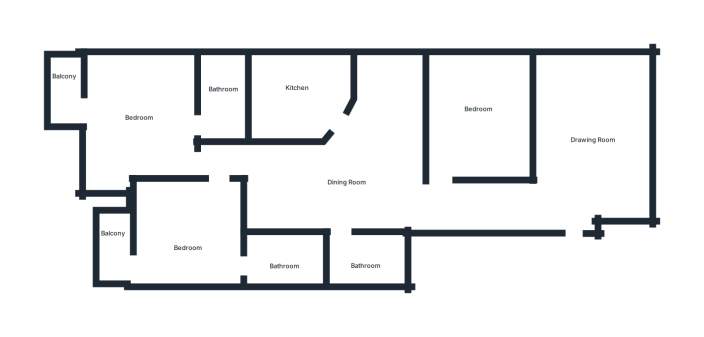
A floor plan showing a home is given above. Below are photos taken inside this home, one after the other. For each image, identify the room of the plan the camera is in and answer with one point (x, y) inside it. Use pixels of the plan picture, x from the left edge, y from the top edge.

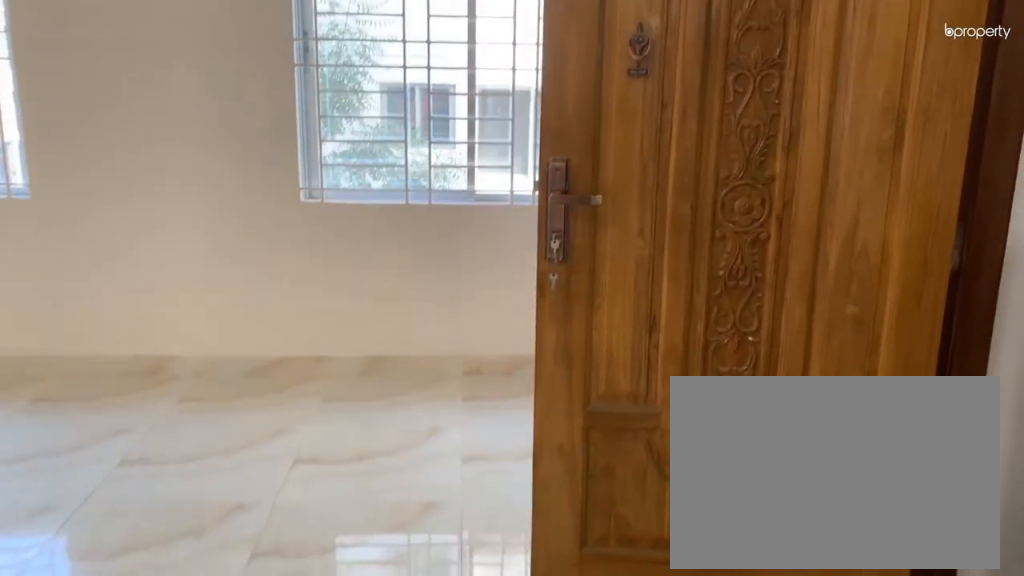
(593, 140)
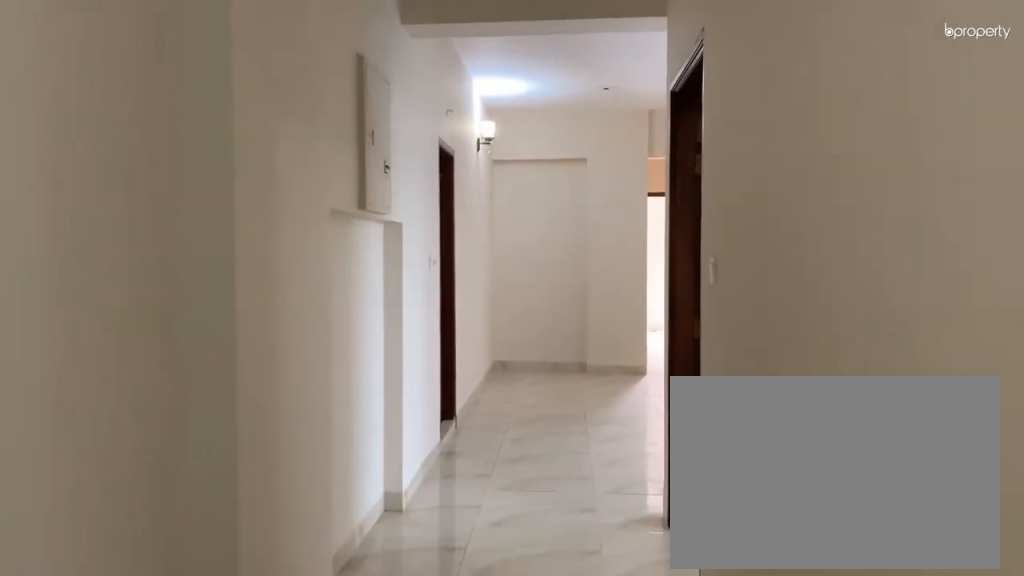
(515, 205)
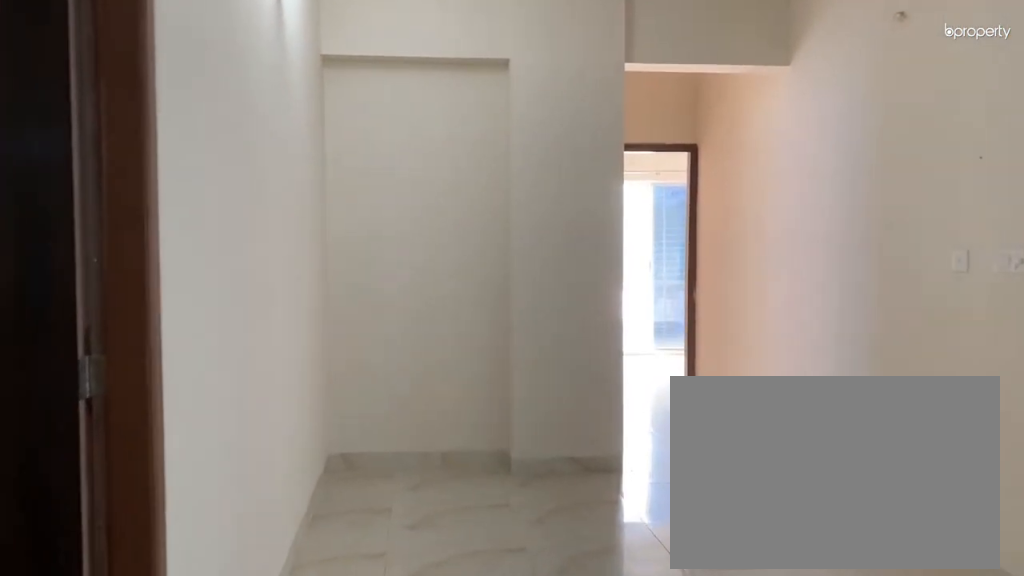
(340, 186)
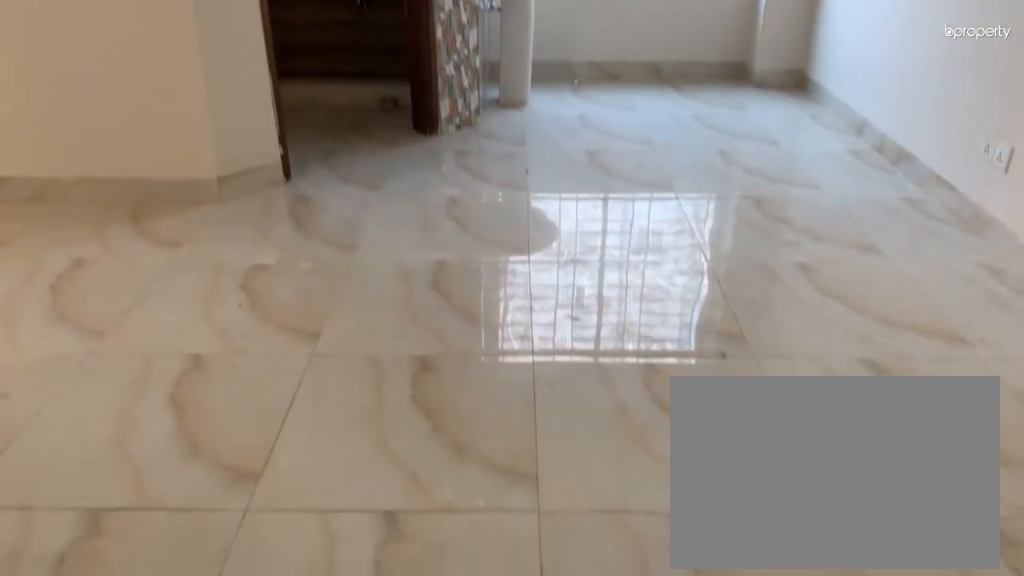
(340, 186)
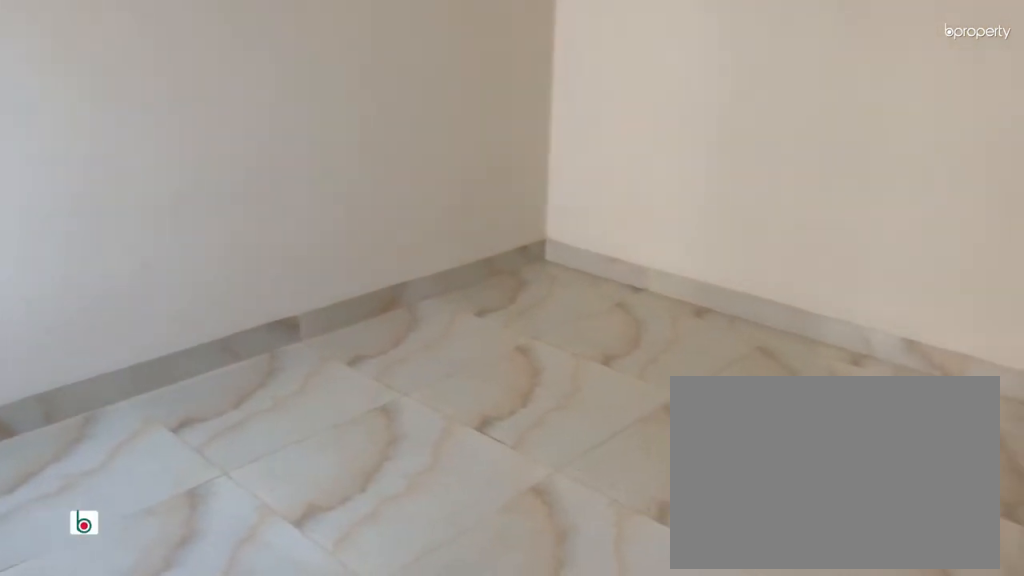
(475, 124)
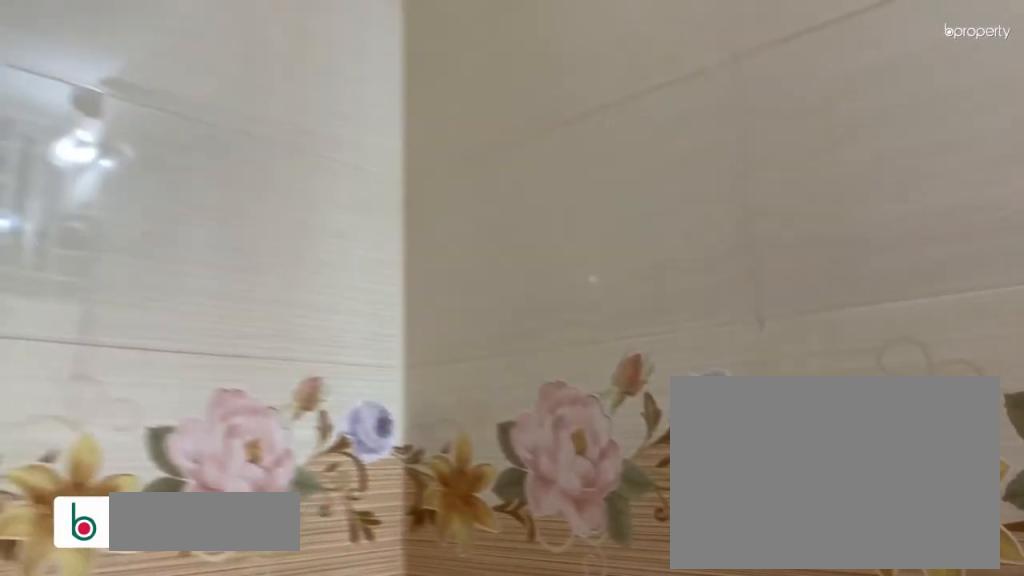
(365, 261)
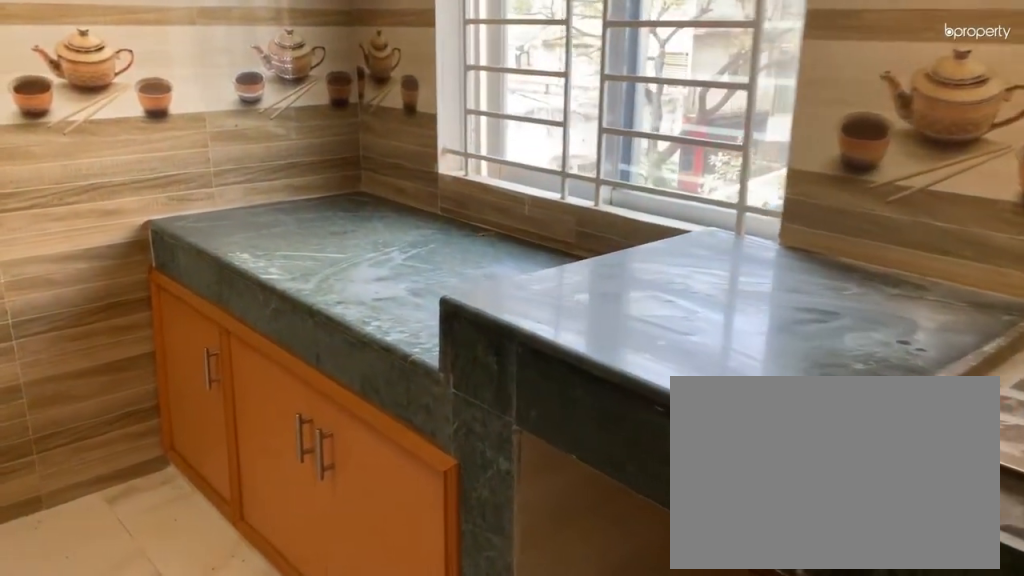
(300, 93)
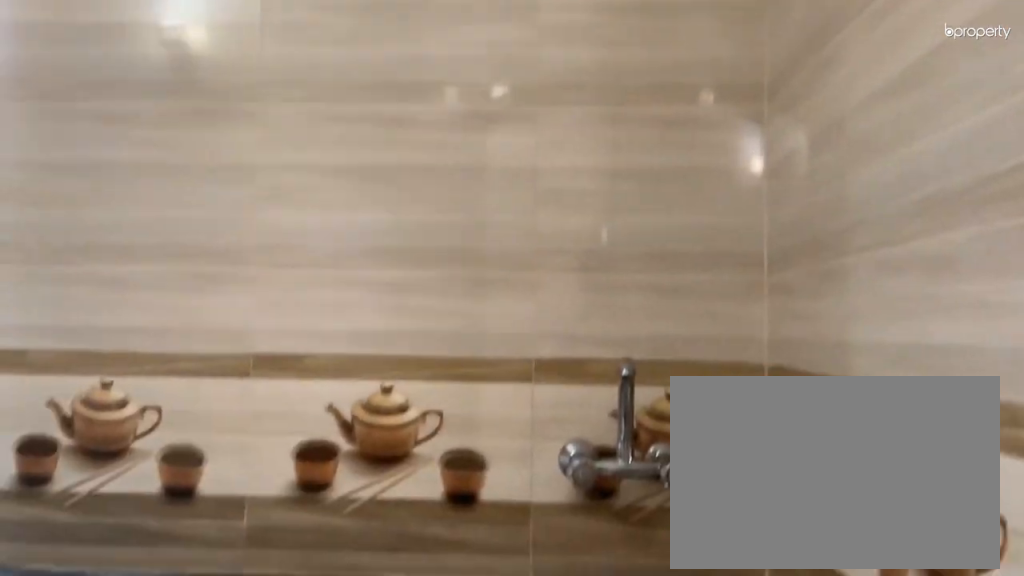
(302, 97)
